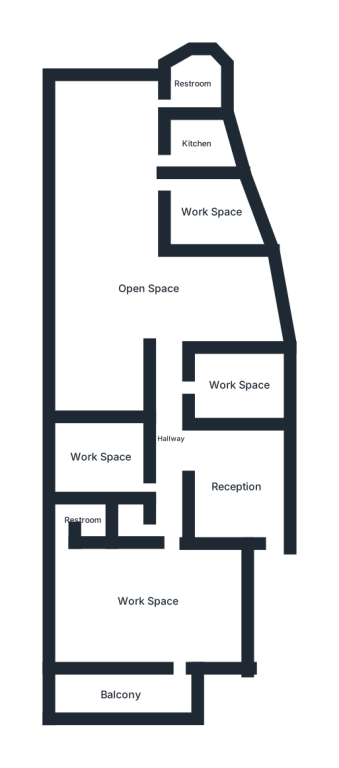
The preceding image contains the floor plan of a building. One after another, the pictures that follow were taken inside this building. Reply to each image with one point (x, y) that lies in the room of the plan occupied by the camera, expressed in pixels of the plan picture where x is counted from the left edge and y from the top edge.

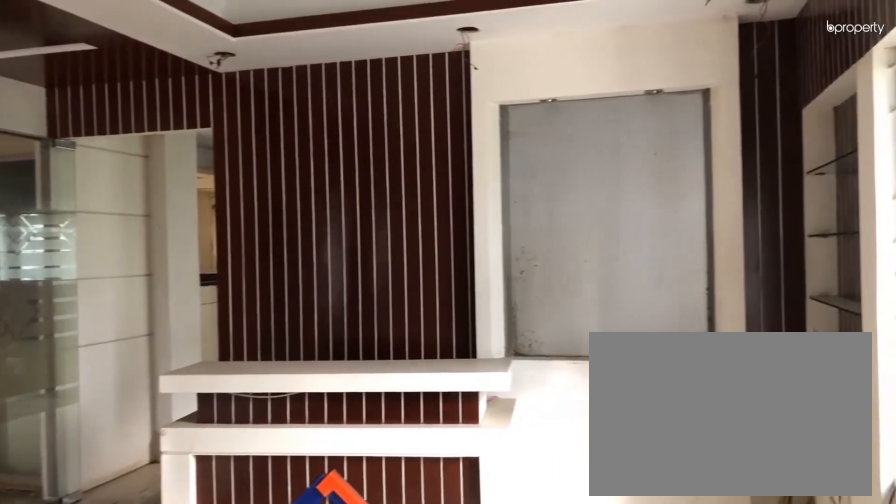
(236, 485)
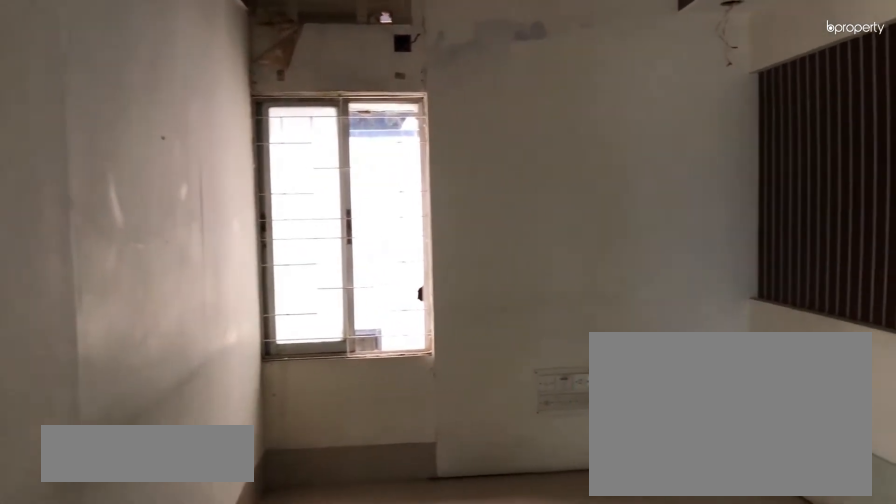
(102, 460)
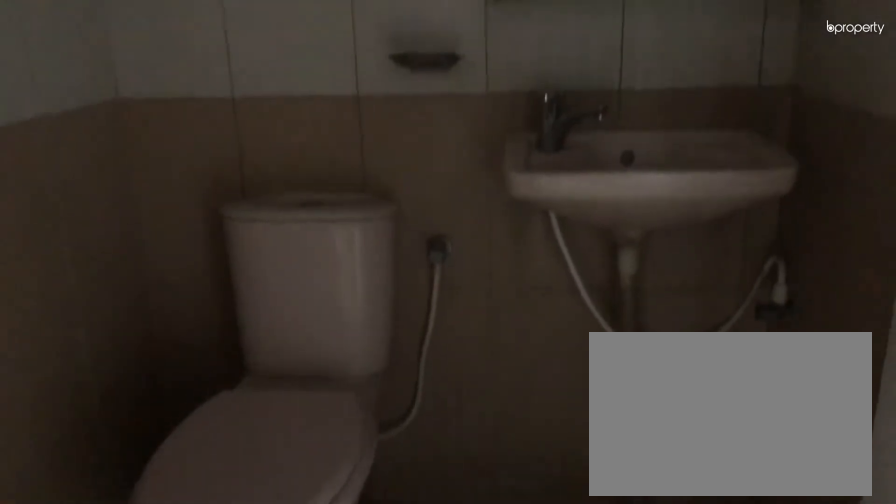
(132, 523)
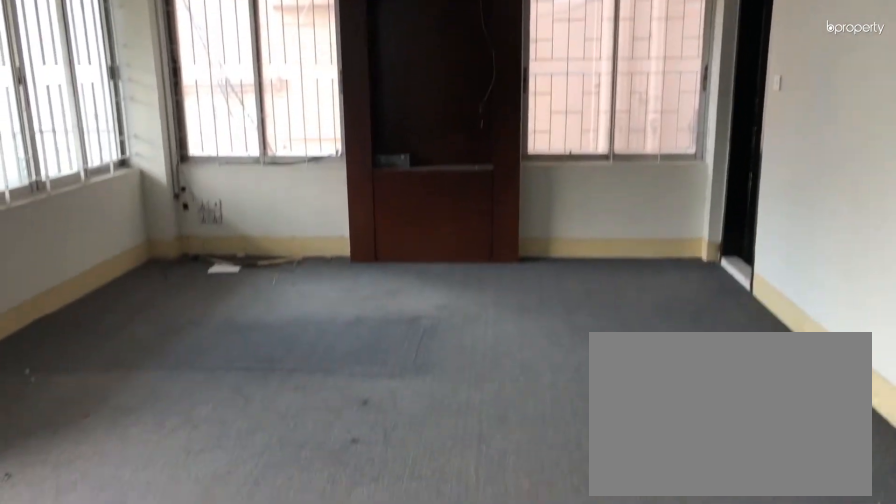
(148, 602)
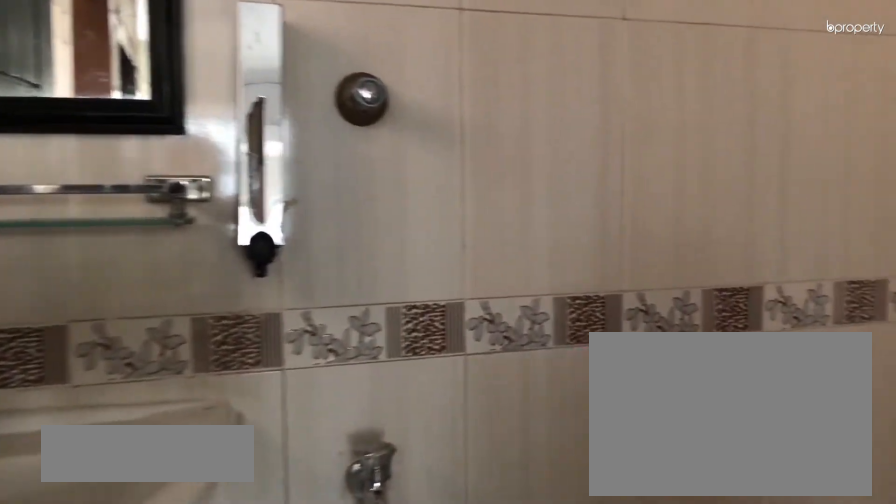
(79, 524)
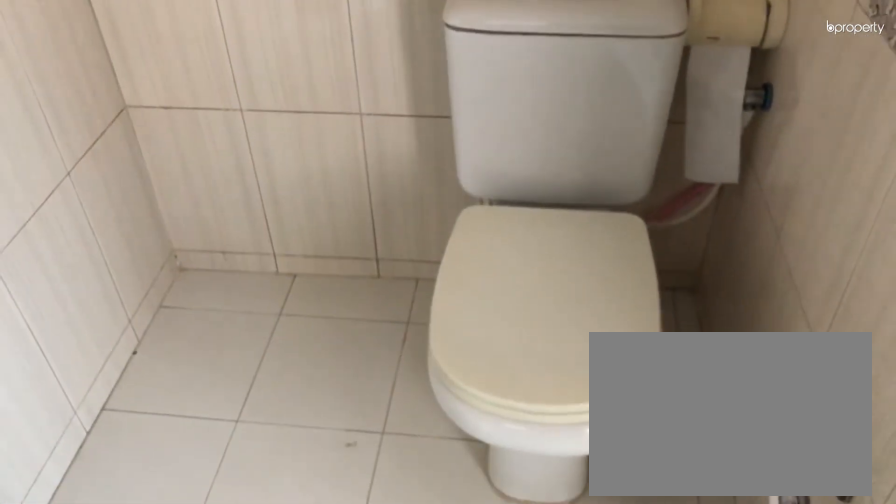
(79, 524)
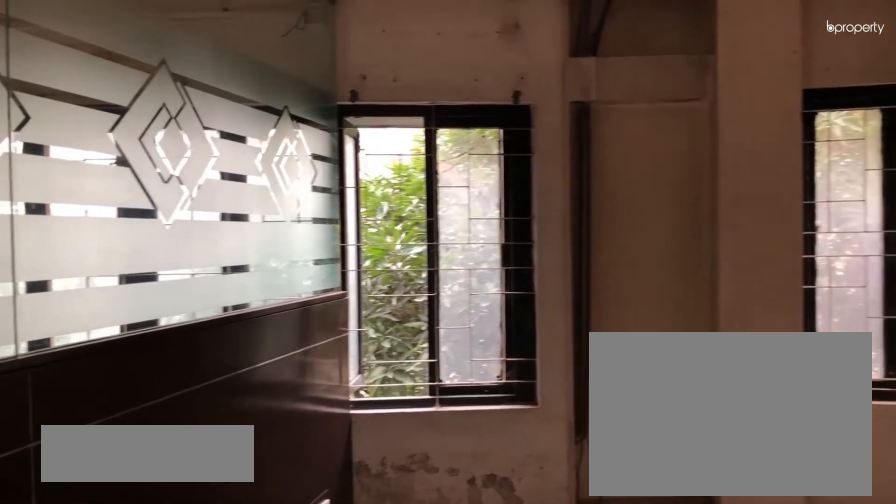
(239, 384)
